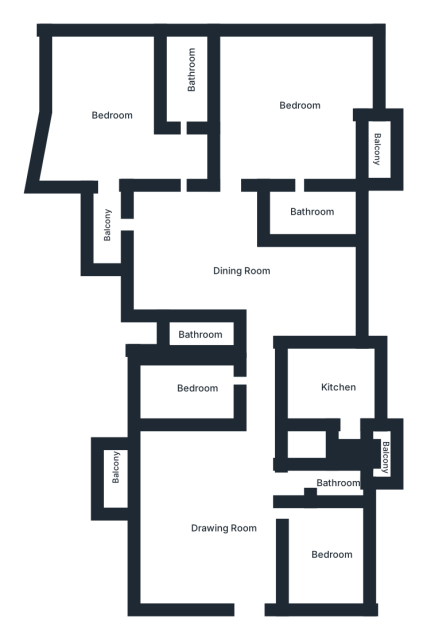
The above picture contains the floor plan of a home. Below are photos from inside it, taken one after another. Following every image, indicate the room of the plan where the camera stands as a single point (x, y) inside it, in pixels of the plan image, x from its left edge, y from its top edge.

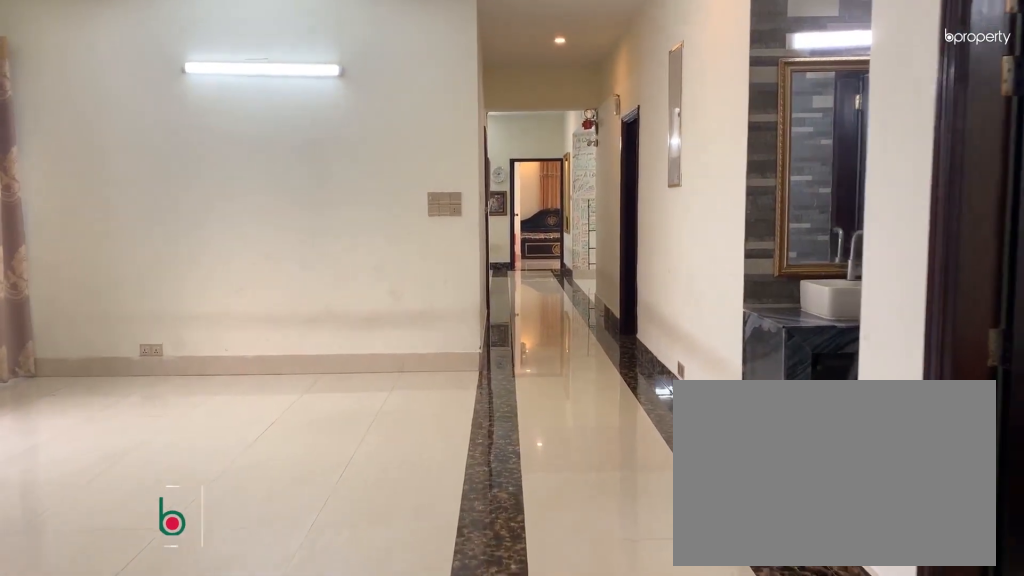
(226, 528)
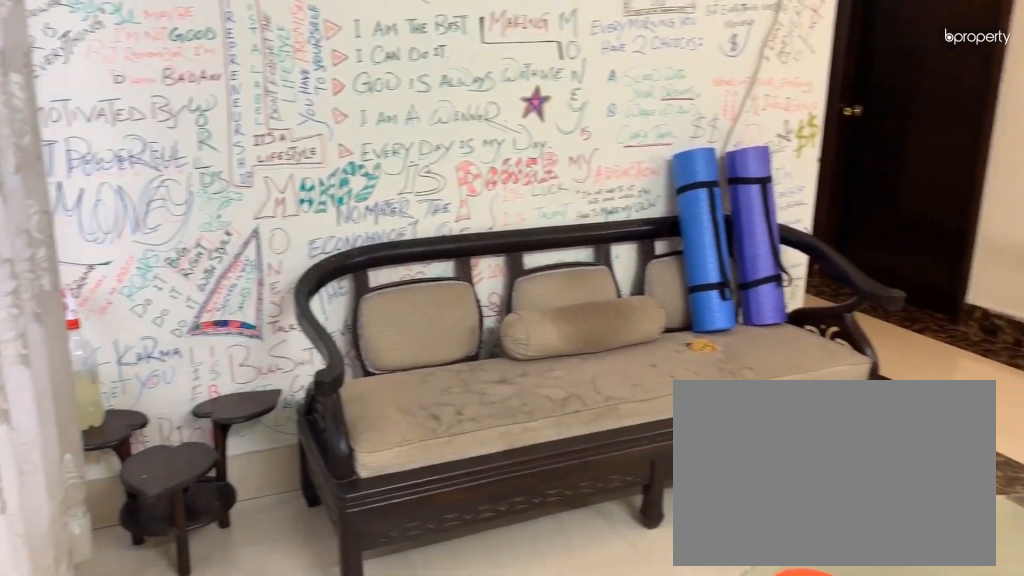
(301, 289)
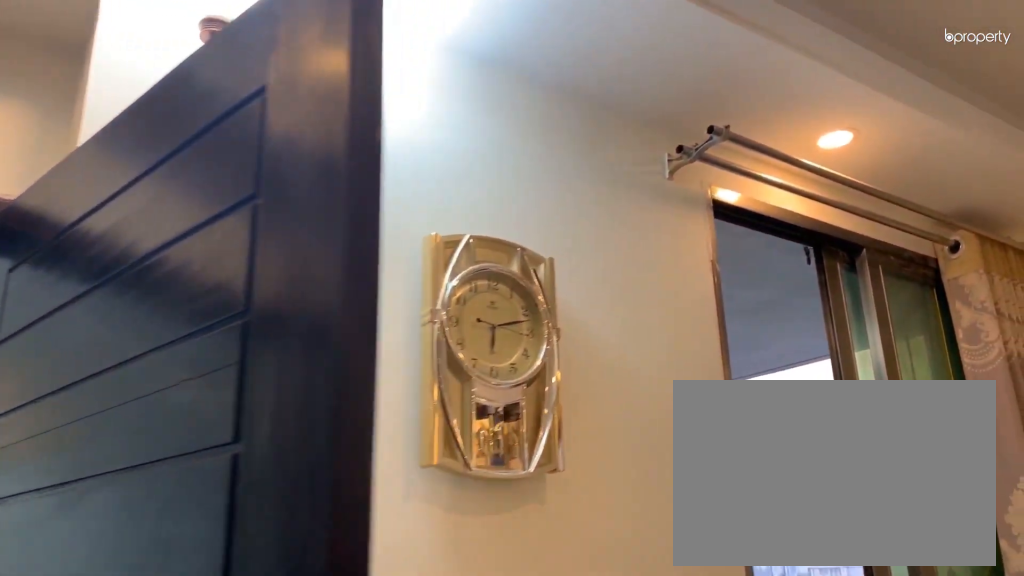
(115, 108)
